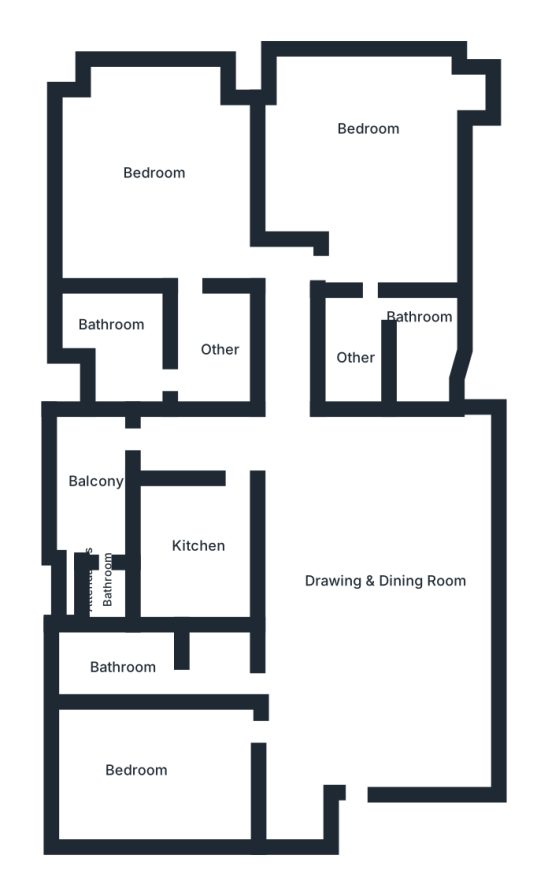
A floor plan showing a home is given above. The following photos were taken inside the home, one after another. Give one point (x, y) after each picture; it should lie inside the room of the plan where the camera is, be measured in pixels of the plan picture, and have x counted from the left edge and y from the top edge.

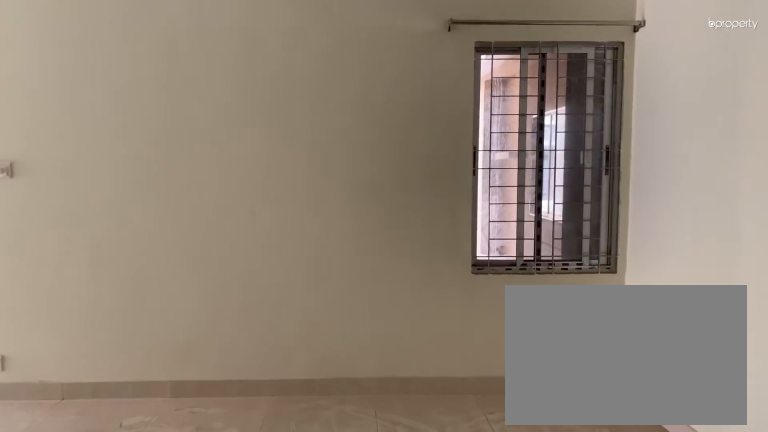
(378, 584)
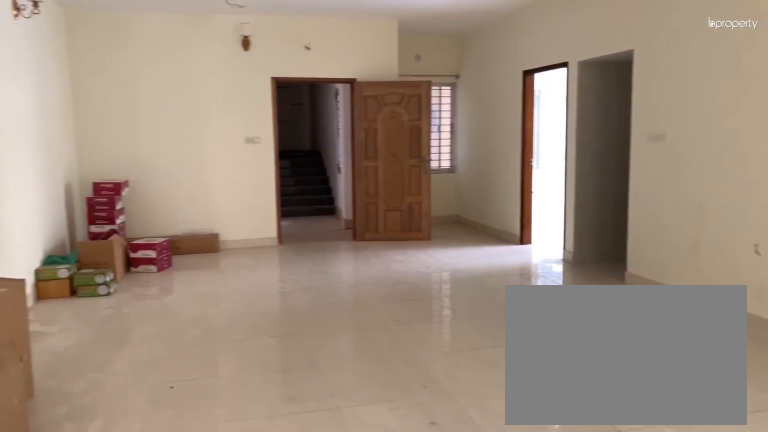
(378, 584)
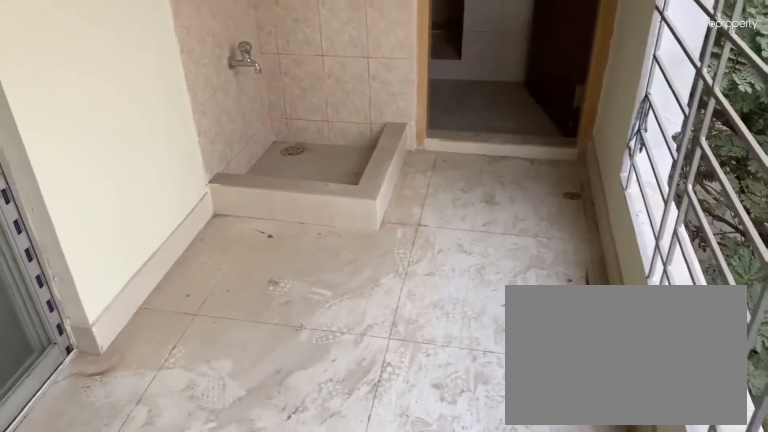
(91, 483)
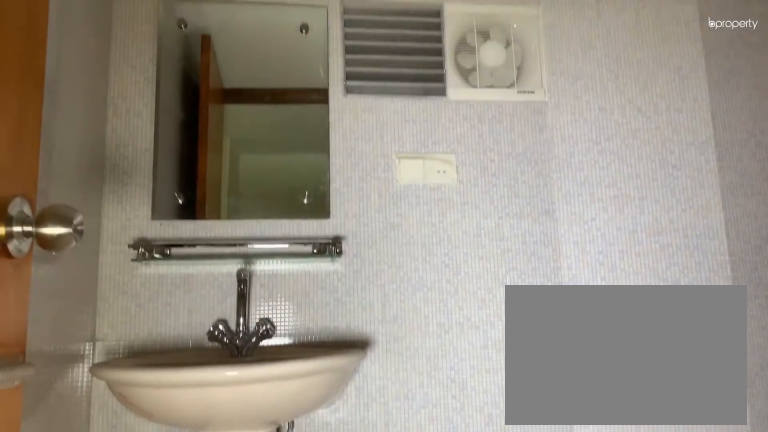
(429, 330)
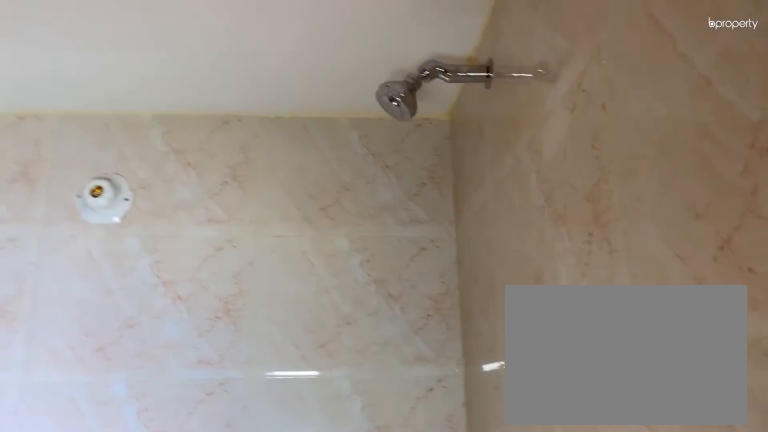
(123, 340)
